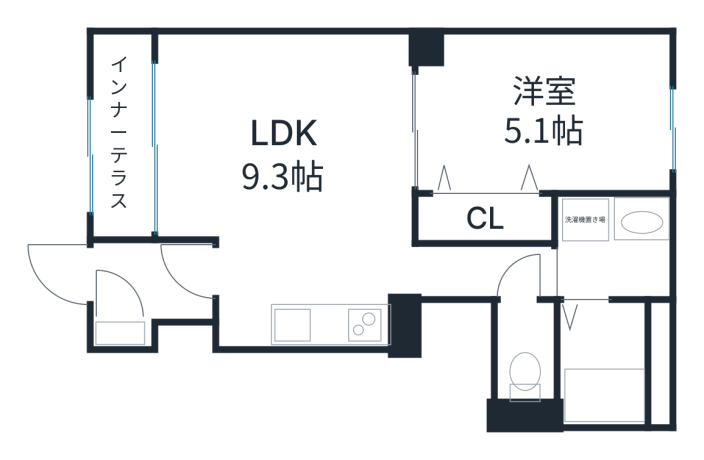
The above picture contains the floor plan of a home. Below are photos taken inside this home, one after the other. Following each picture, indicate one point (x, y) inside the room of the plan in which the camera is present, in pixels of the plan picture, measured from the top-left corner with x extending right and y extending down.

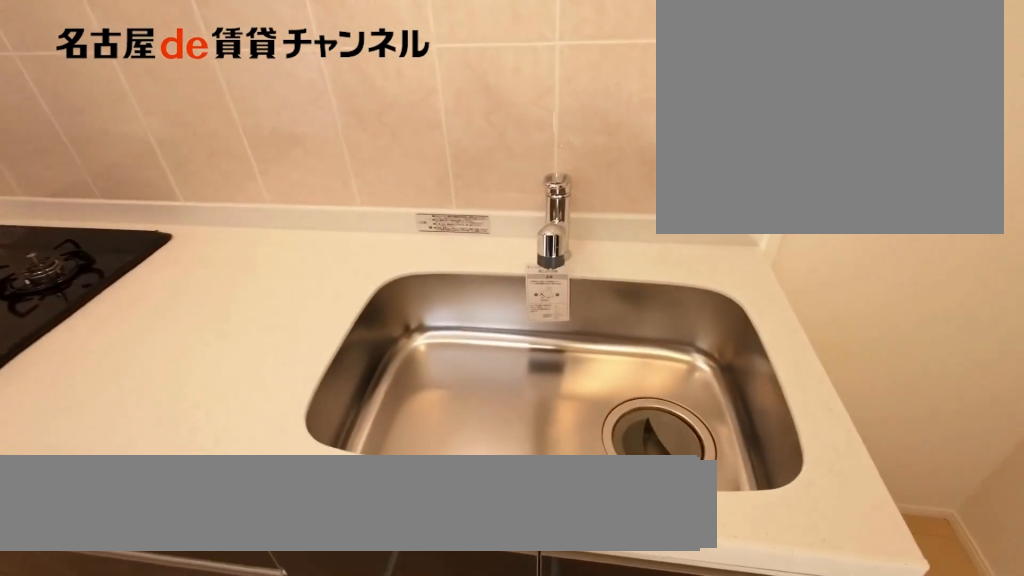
(341, 323)
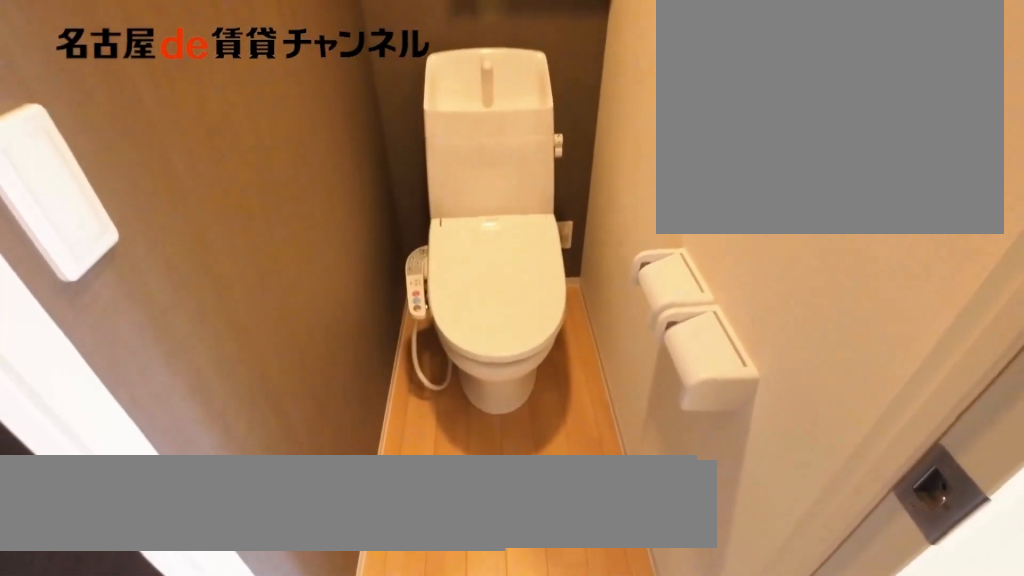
(523, 353)
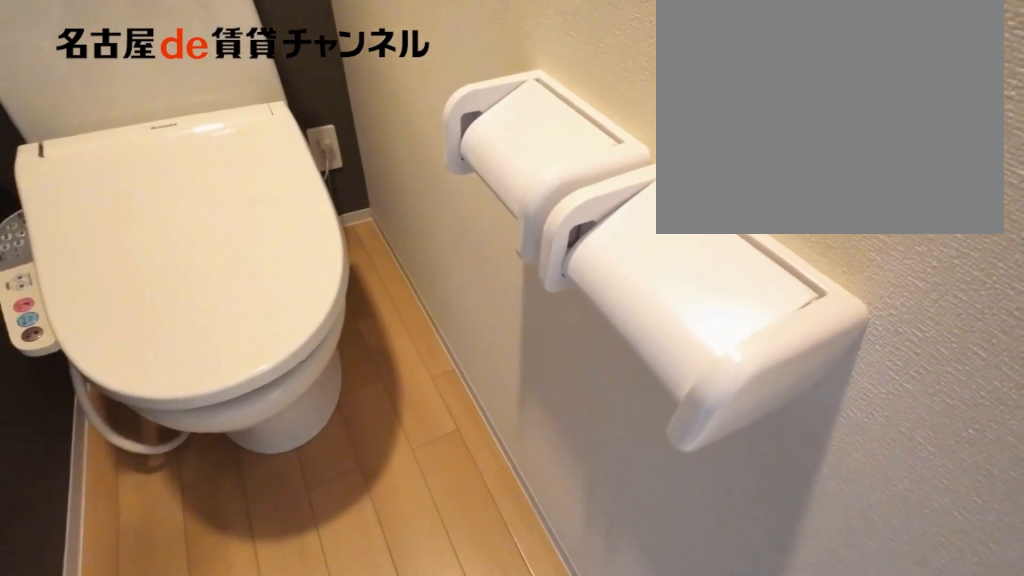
(523, 353)
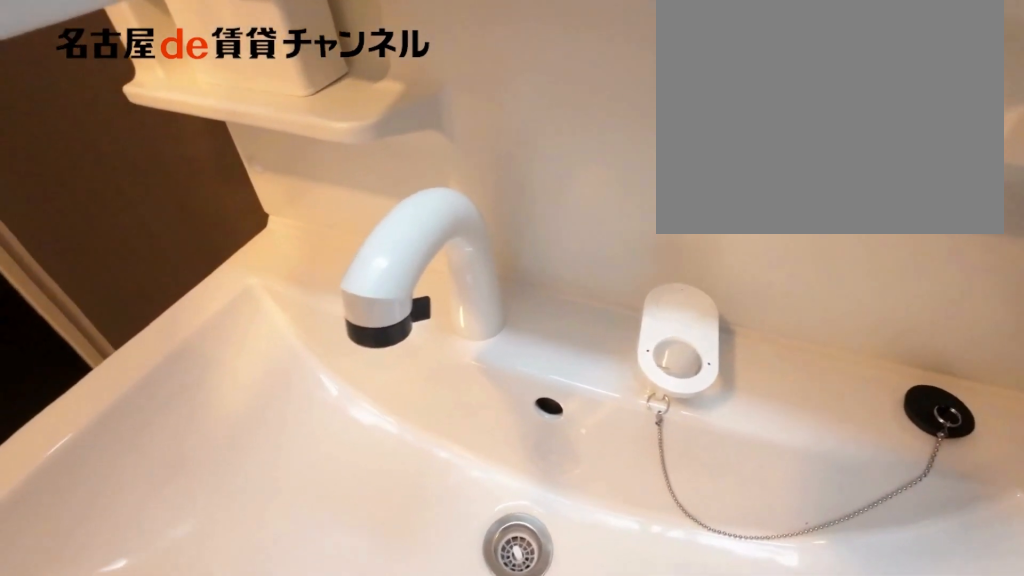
(612, 245)
